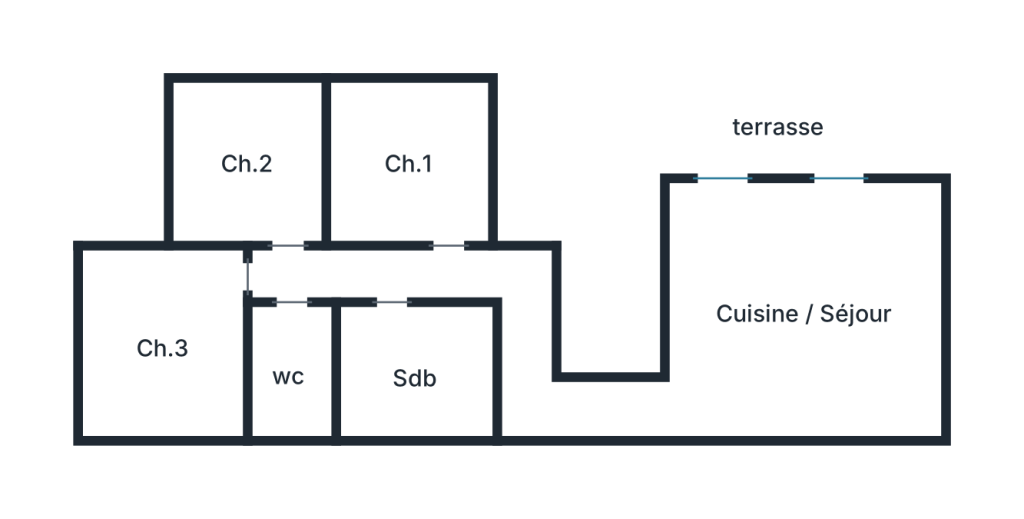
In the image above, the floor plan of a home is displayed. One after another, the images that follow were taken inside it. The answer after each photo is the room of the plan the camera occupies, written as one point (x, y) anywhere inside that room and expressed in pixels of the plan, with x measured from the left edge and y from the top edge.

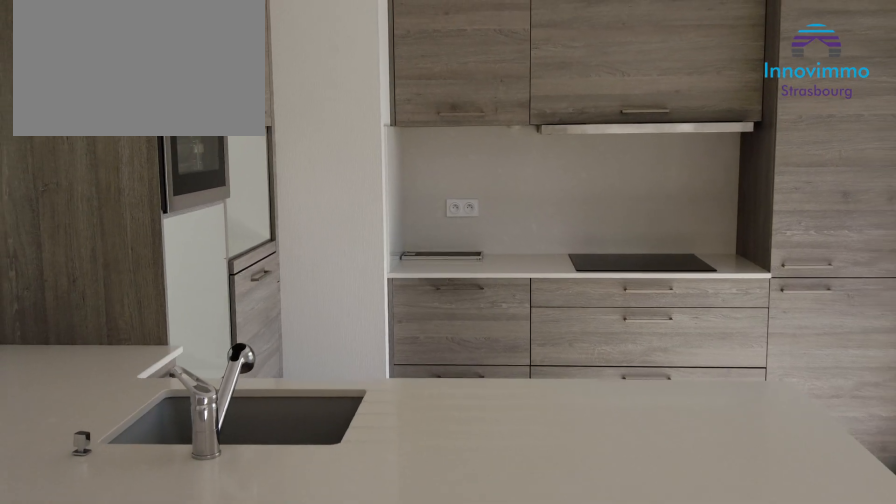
(809, 306)
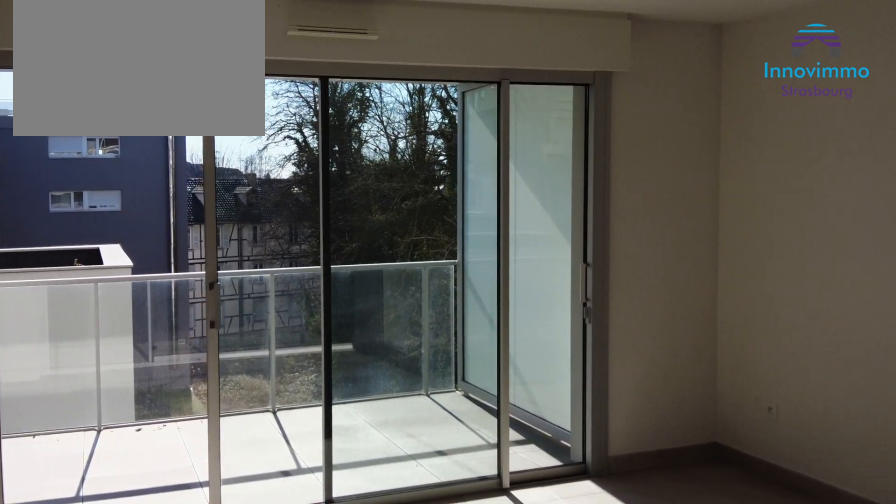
(807, 305)
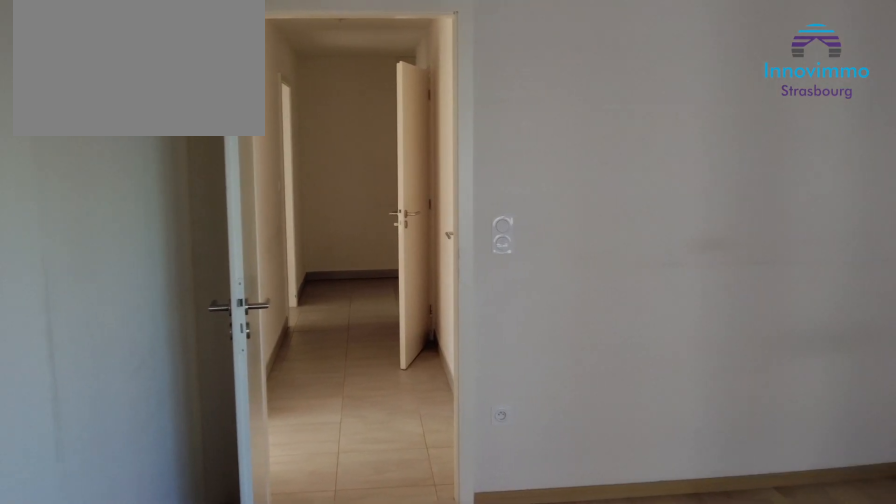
(173, 348)
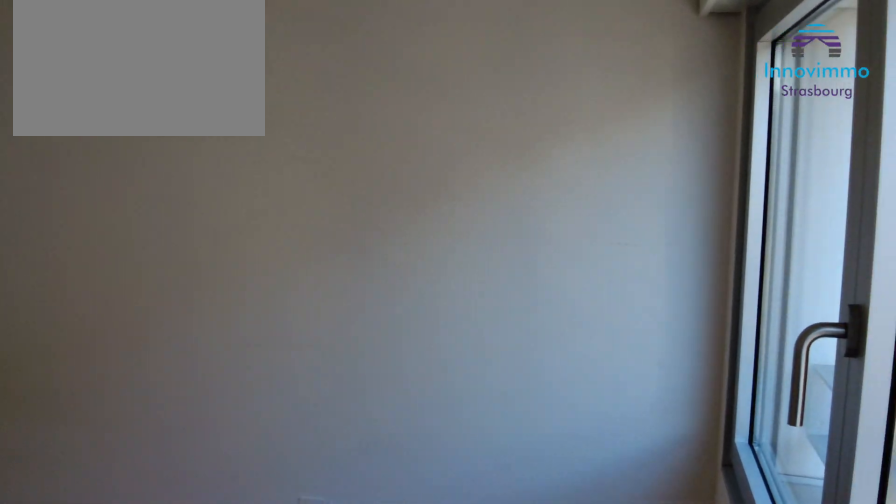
(173, 348)
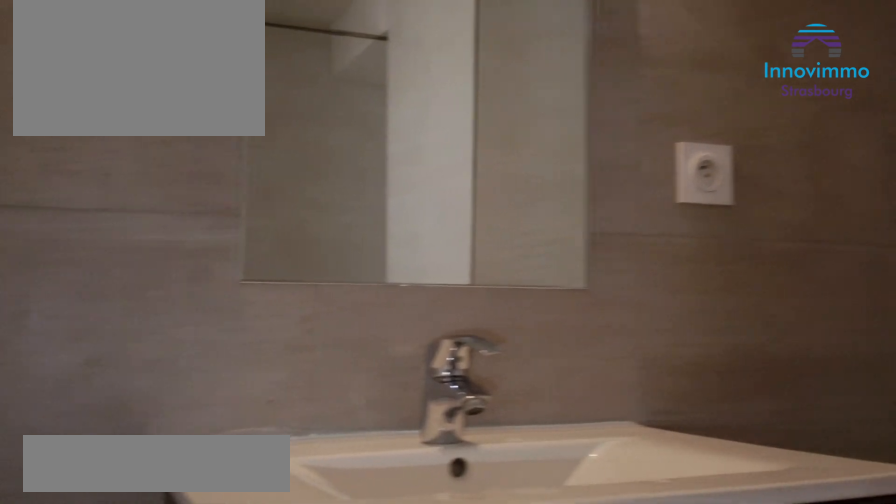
(427, 373)
